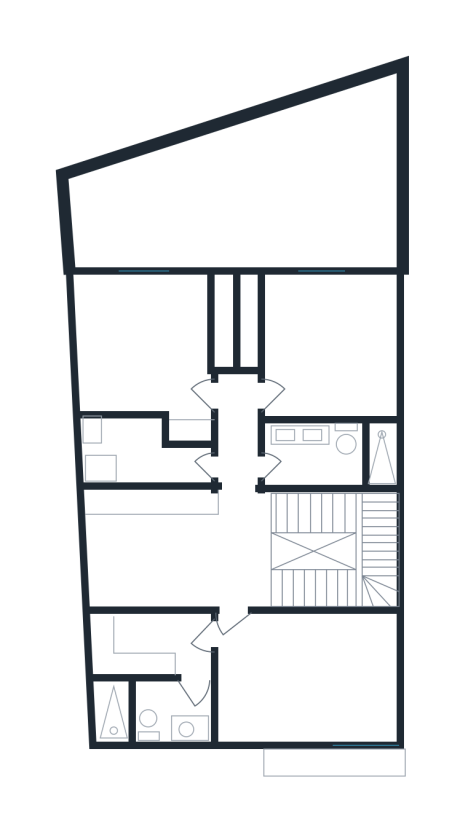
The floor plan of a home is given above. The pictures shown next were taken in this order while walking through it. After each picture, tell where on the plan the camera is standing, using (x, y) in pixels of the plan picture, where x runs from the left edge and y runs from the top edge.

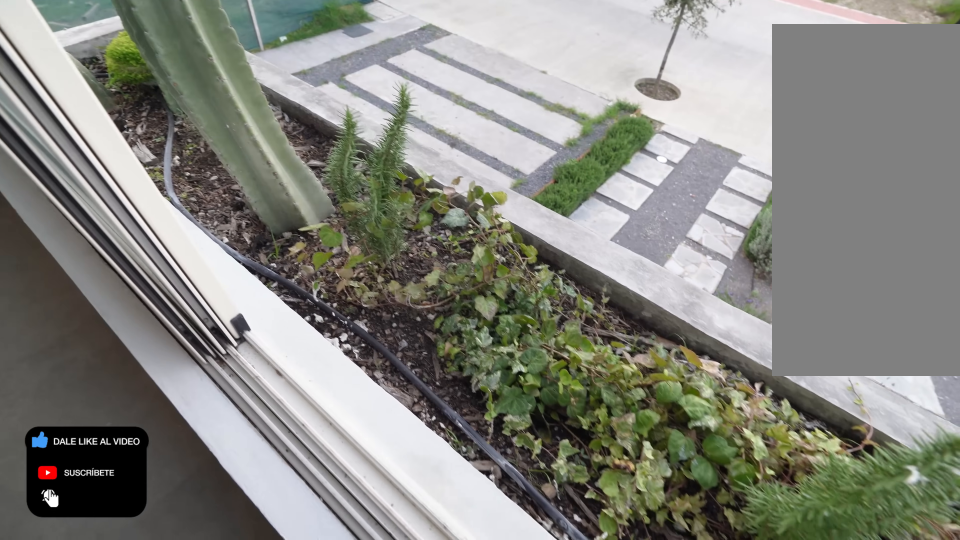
(310, 726)
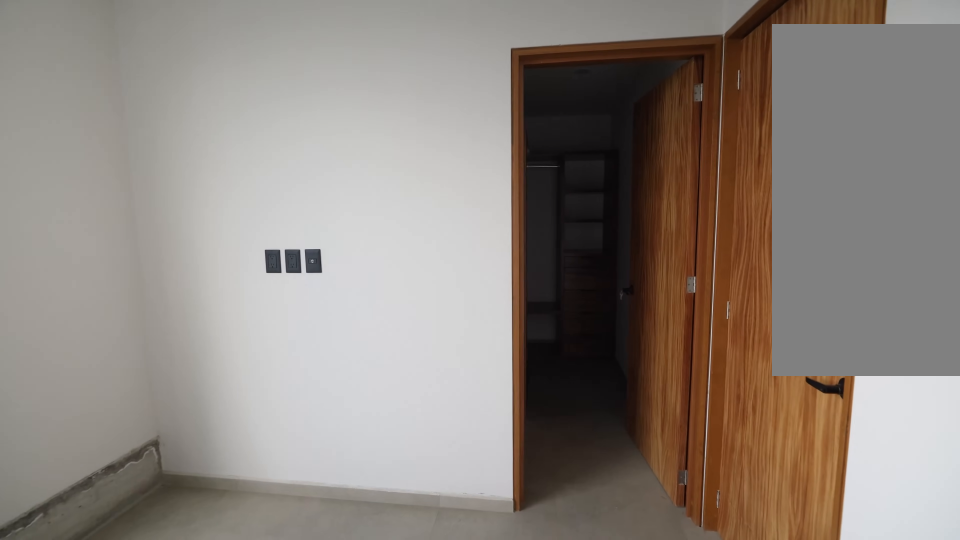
(276, 672)
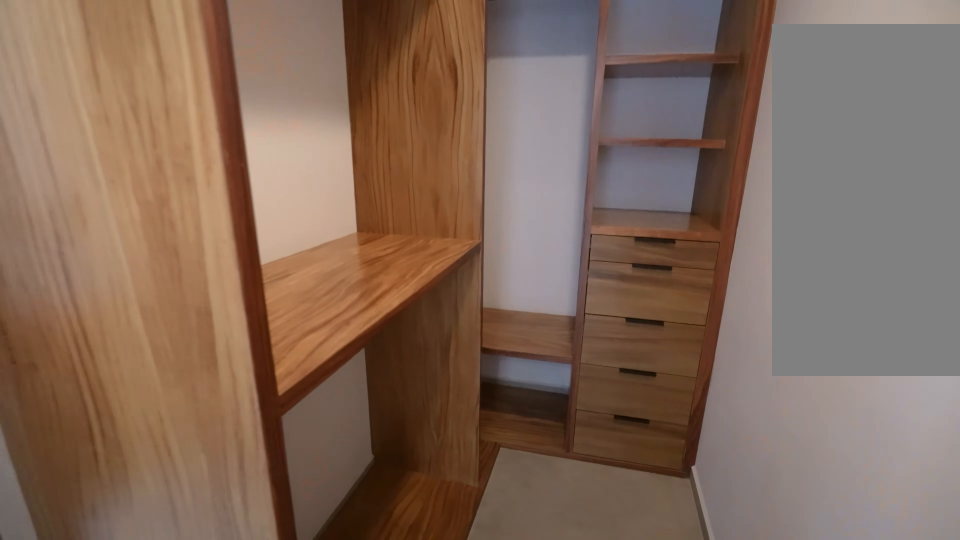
(163, 643)
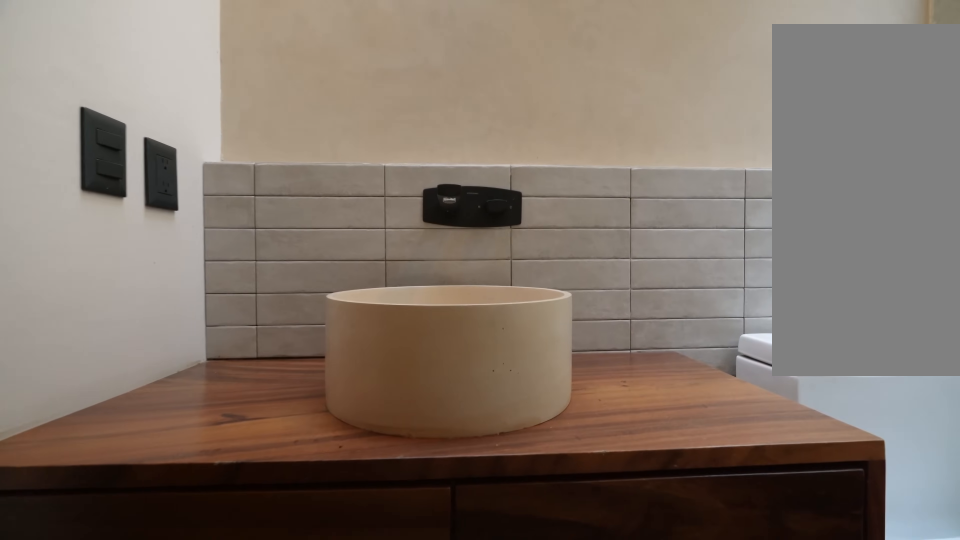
(180, 702)
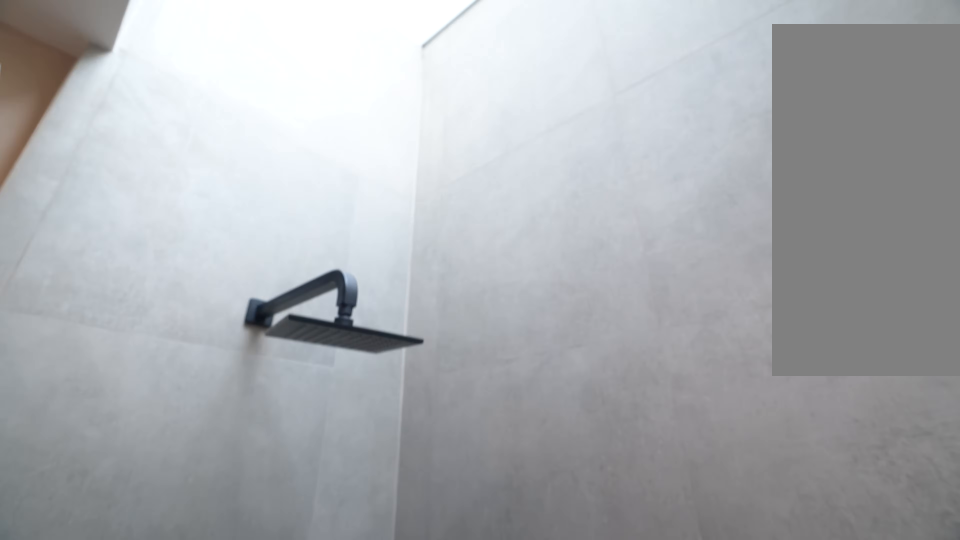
(143, 701)
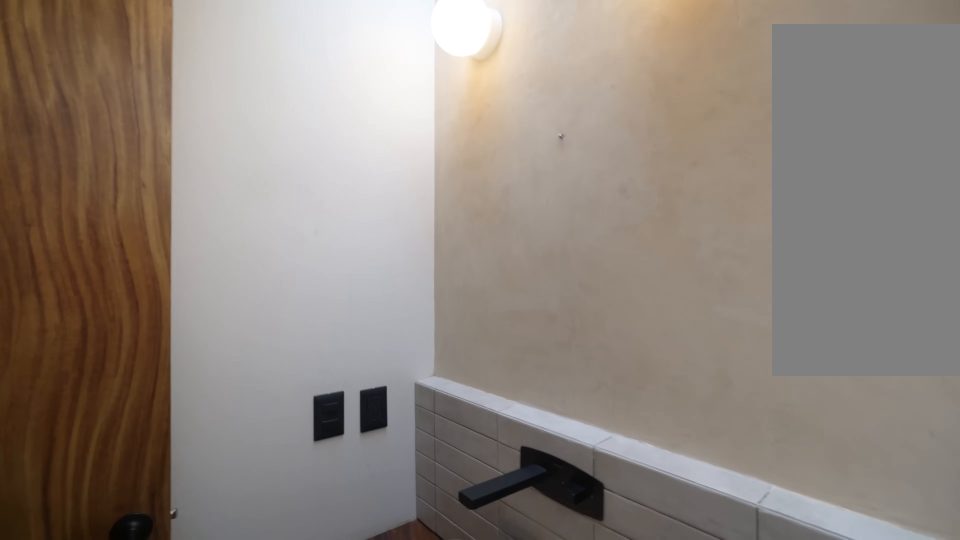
(162, 706)
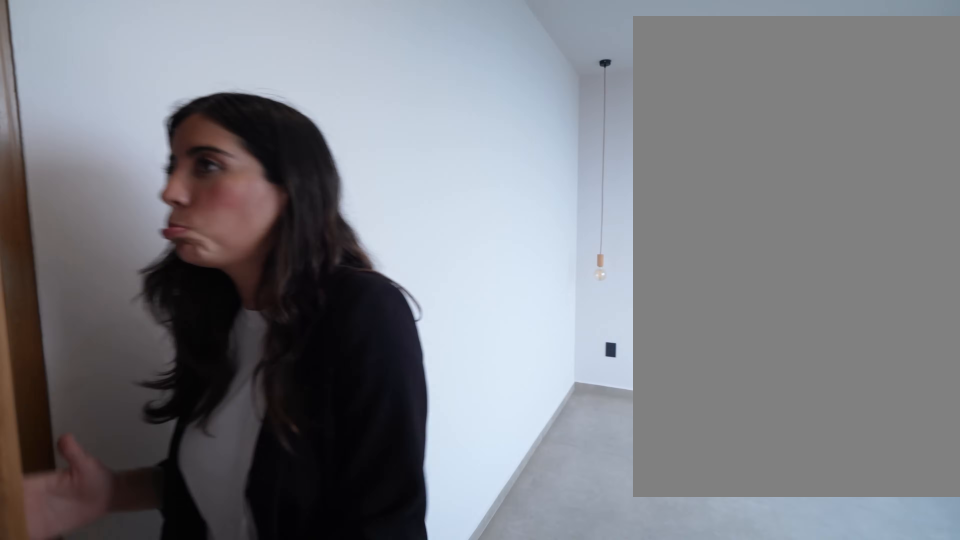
(223, 648)
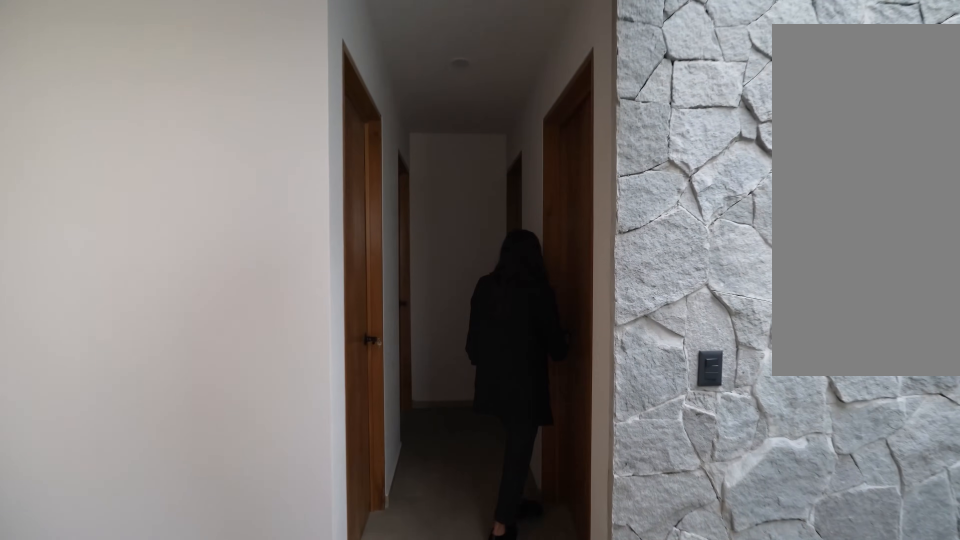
(233, 545)
